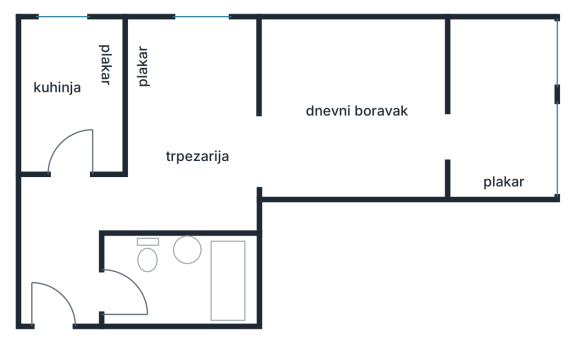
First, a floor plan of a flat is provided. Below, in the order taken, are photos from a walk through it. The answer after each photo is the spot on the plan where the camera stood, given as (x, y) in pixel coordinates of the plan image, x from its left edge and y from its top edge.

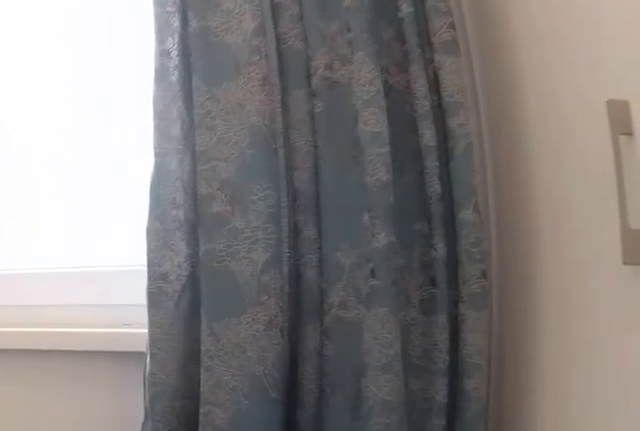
(504, 133)
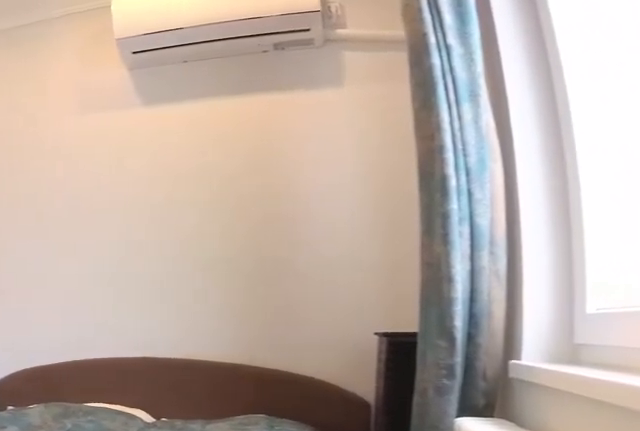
(521, 140)
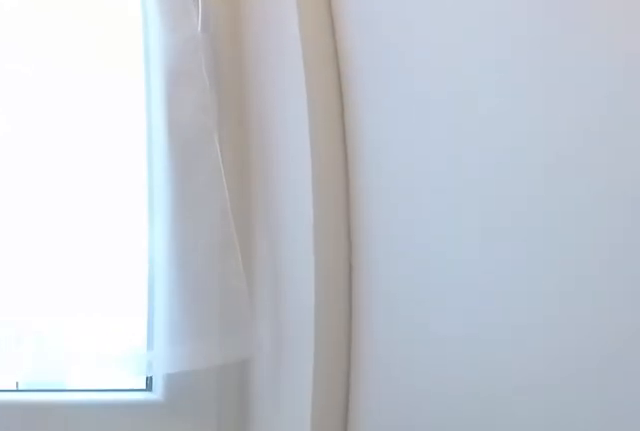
(72, 71)
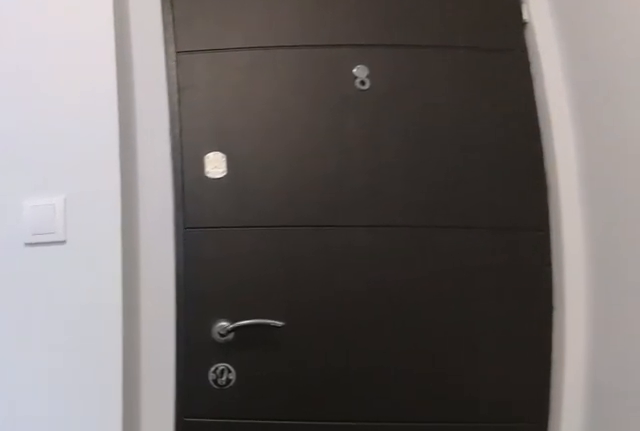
(70, 285)
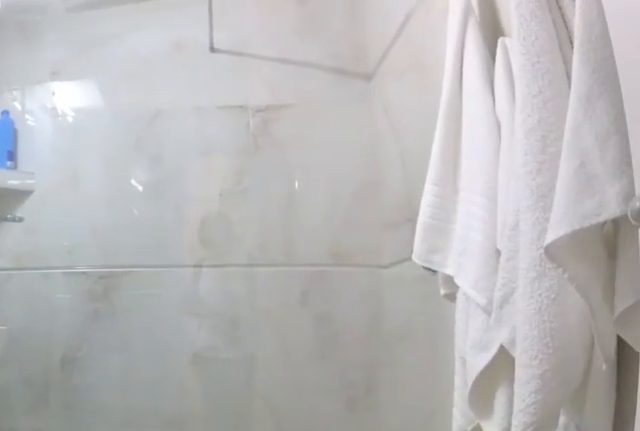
(113, 298)
